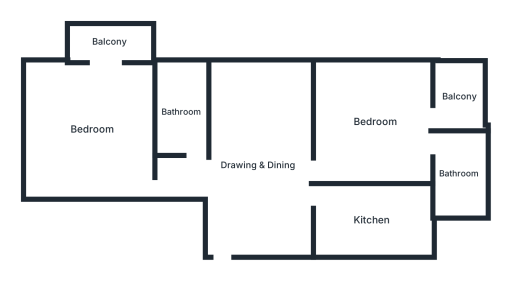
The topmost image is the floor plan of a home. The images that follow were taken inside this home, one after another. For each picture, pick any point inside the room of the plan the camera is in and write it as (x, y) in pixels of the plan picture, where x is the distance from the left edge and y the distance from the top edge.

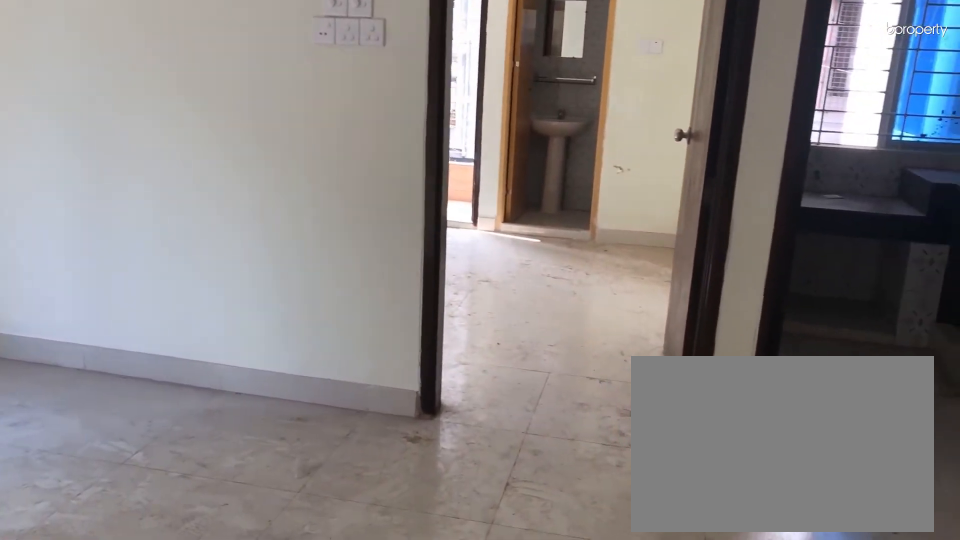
(261, 167)
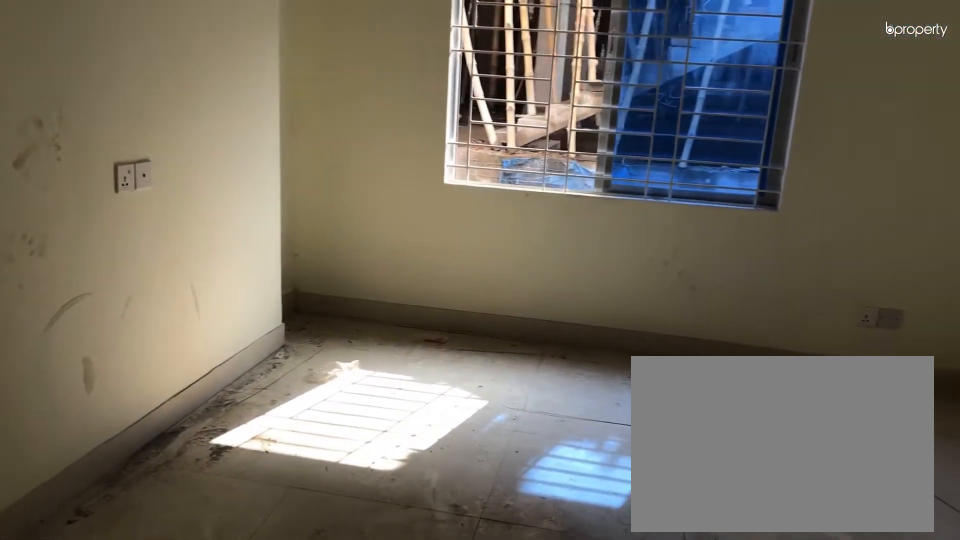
(261, 167)
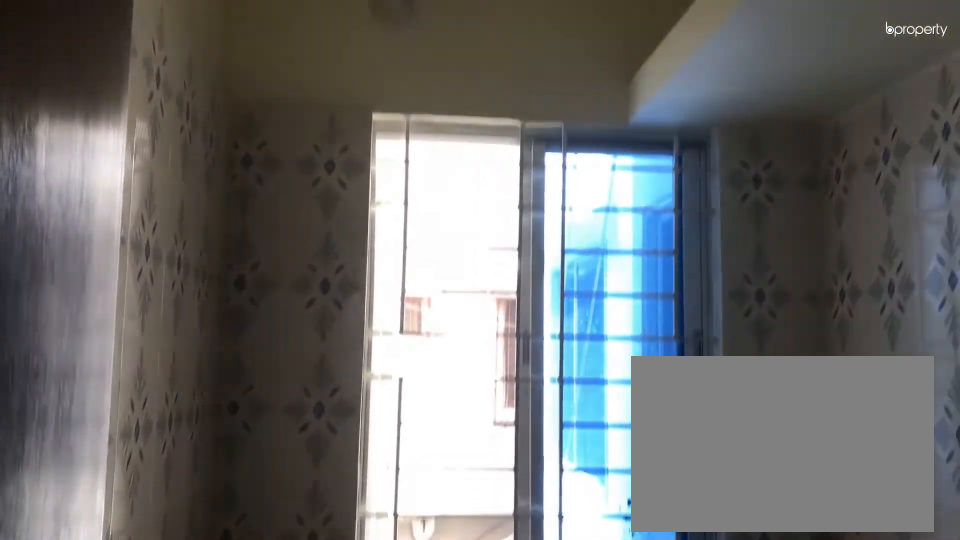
(371, 220)
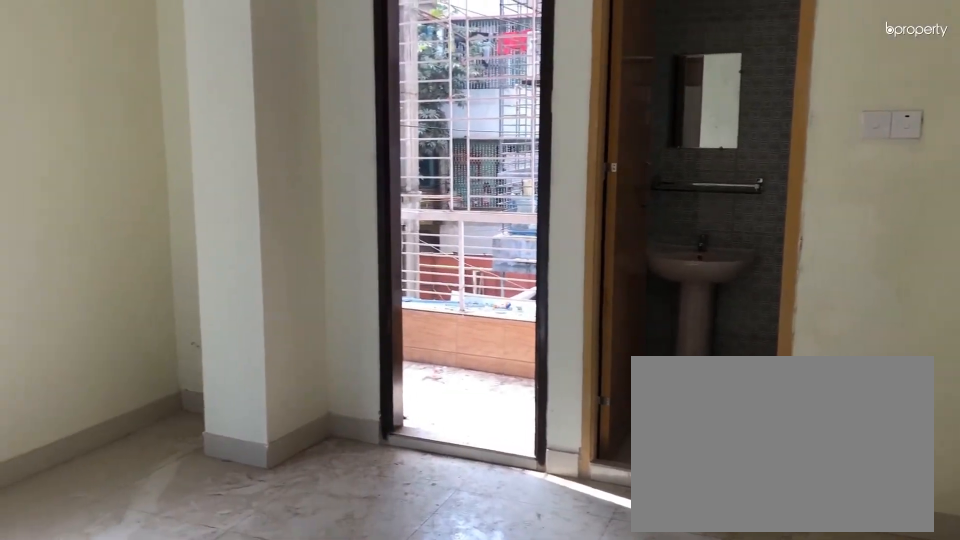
(374, 121)
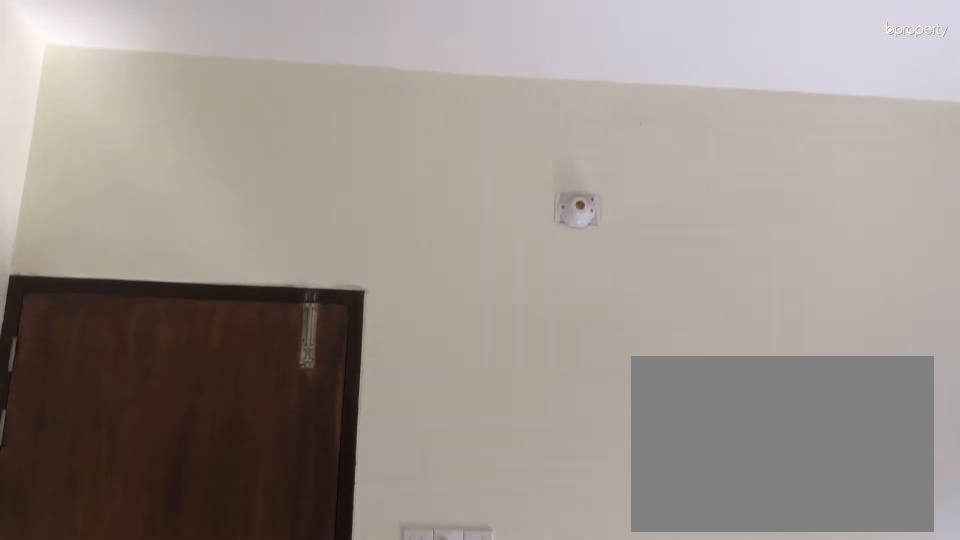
(374, 121)
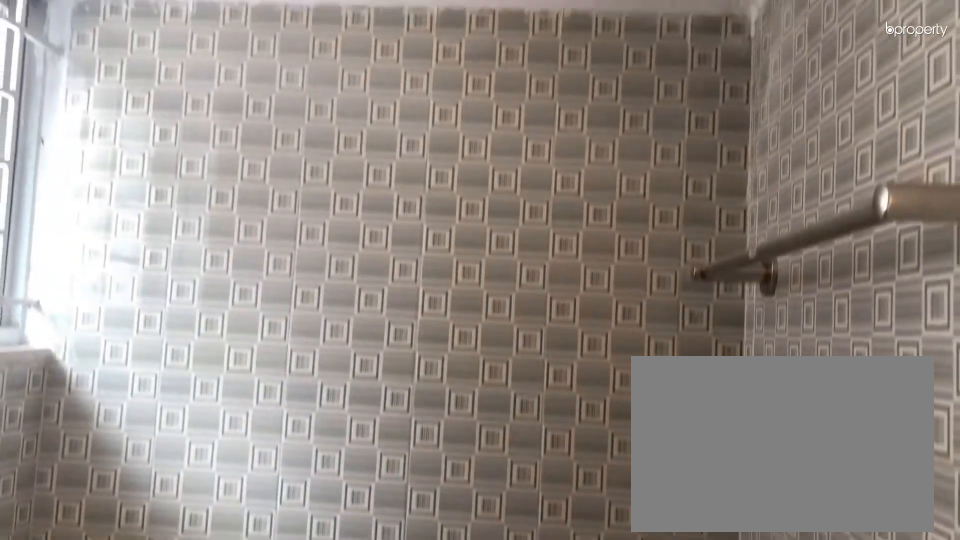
(457, 174)
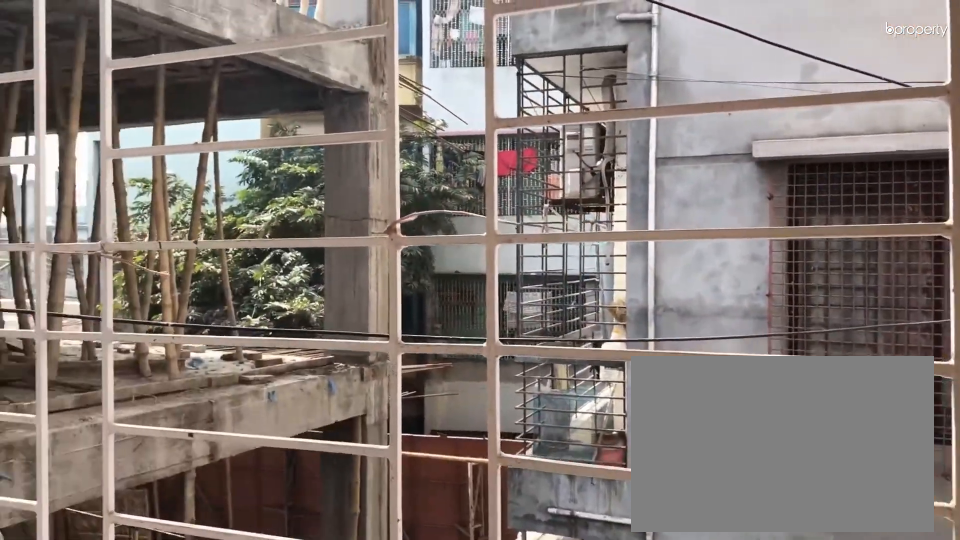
(458, 96)
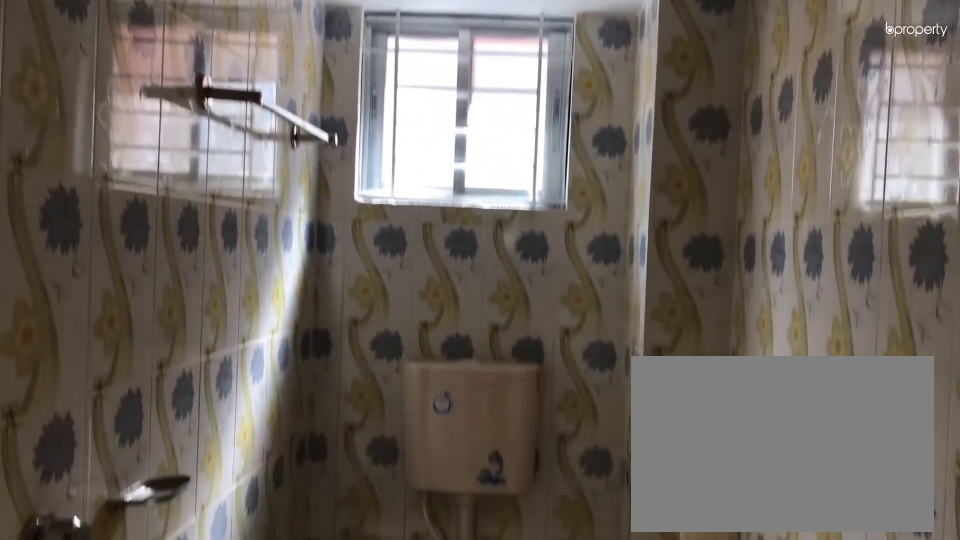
(181, 113)
